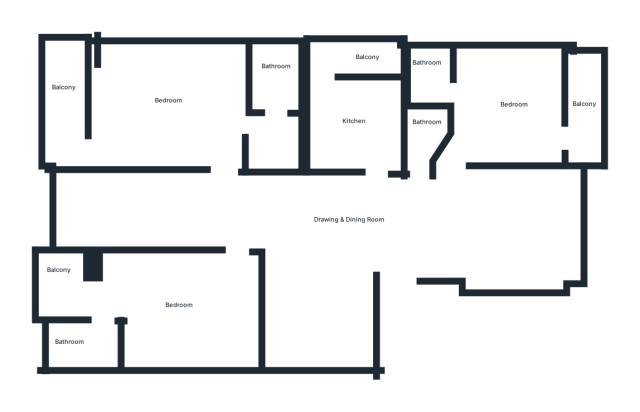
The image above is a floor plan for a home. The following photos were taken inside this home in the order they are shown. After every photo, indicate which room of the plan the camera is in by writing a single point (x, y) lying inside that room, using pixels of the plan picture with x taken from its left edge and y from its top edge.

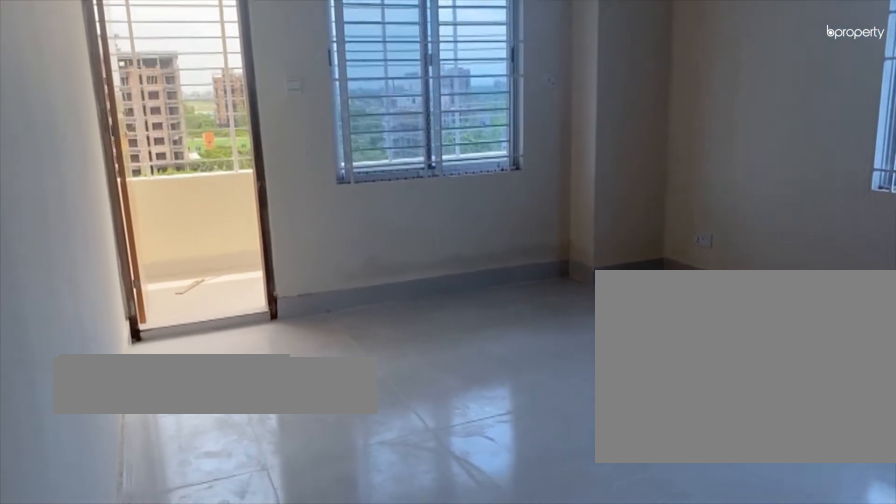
(169, 109)
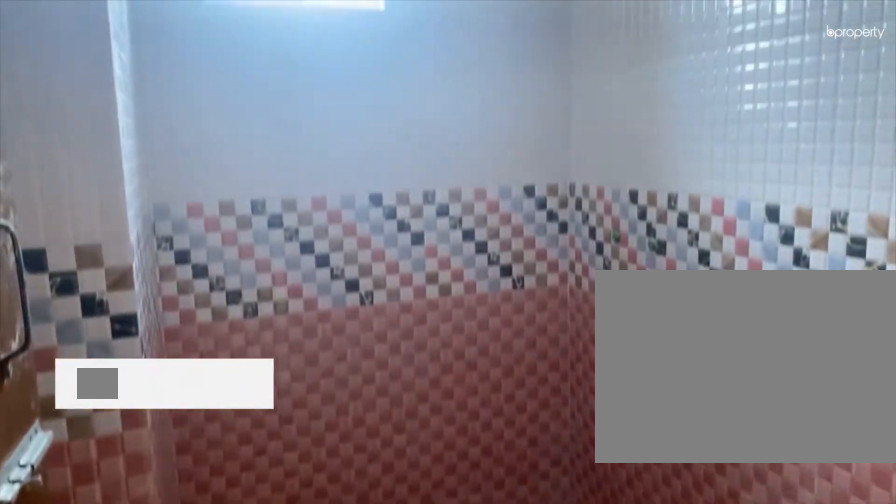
(275, 68)
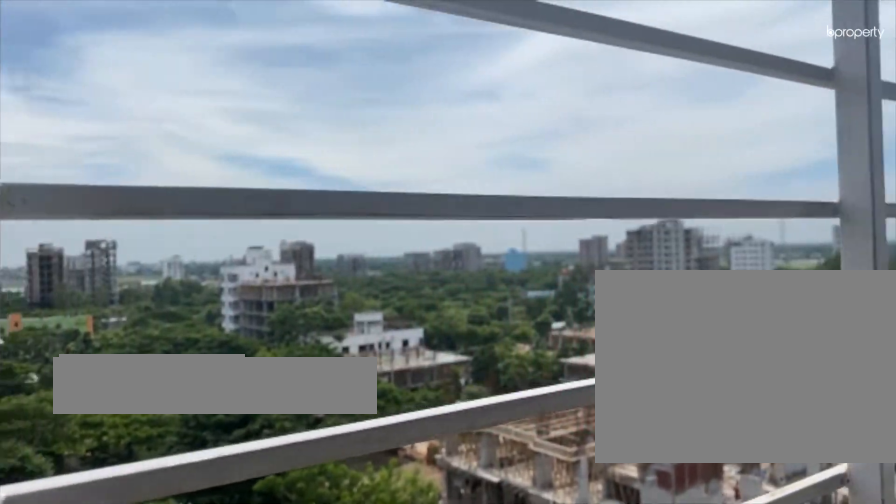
(72, 90)
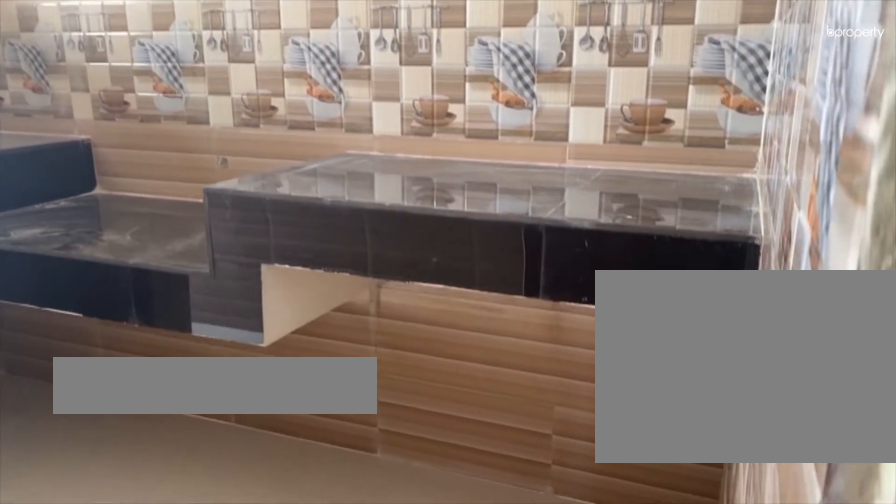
(361, 124)
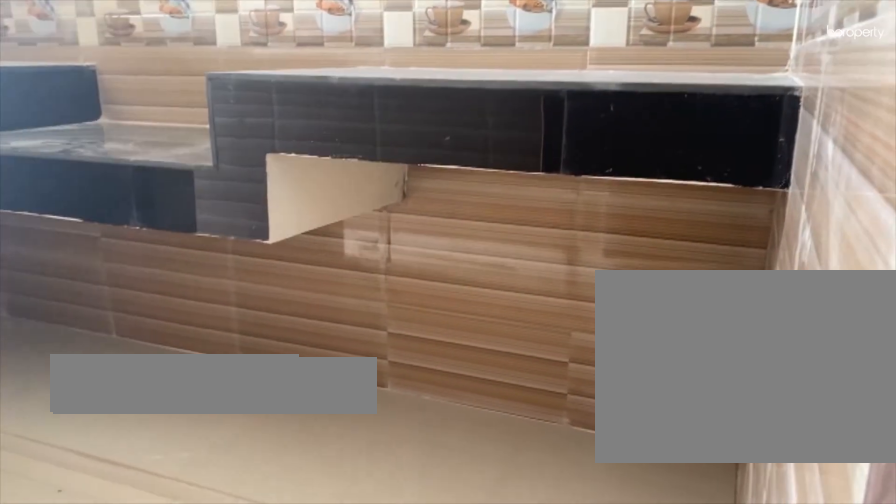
(361, 124)
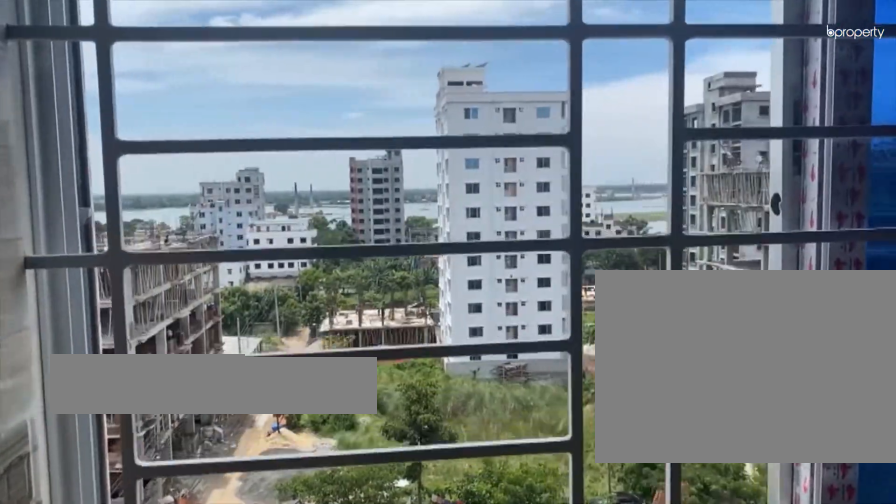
(364, 54)
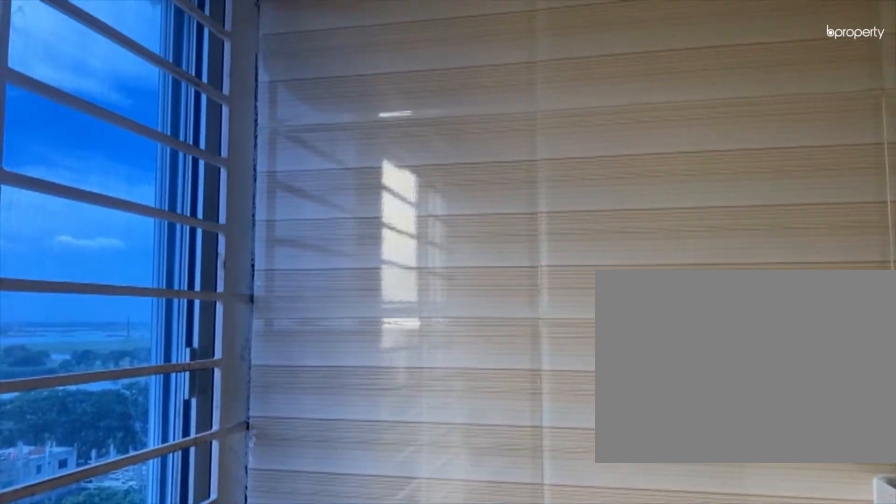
(364, 54)
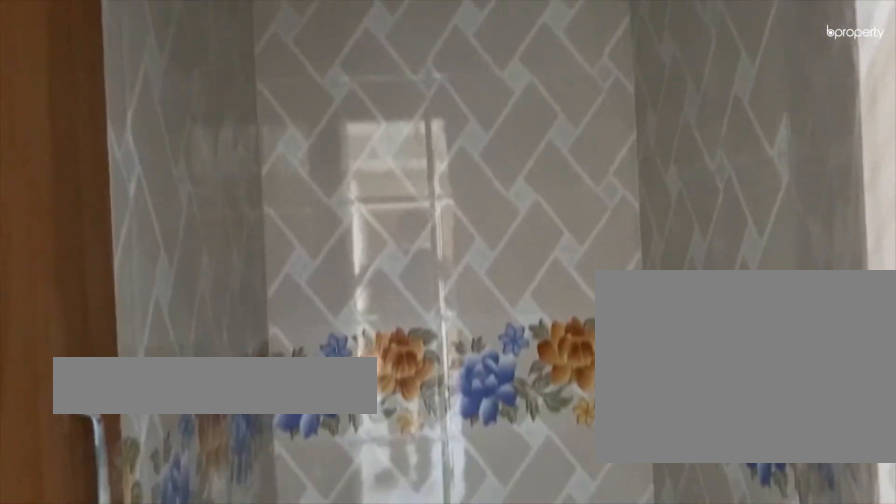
(422, 122)
